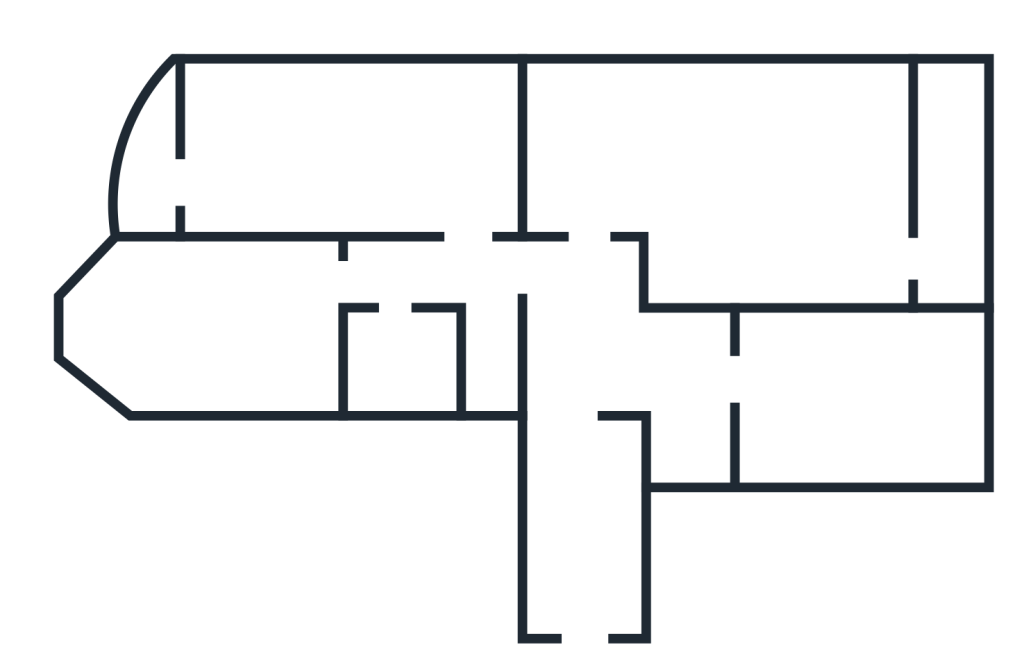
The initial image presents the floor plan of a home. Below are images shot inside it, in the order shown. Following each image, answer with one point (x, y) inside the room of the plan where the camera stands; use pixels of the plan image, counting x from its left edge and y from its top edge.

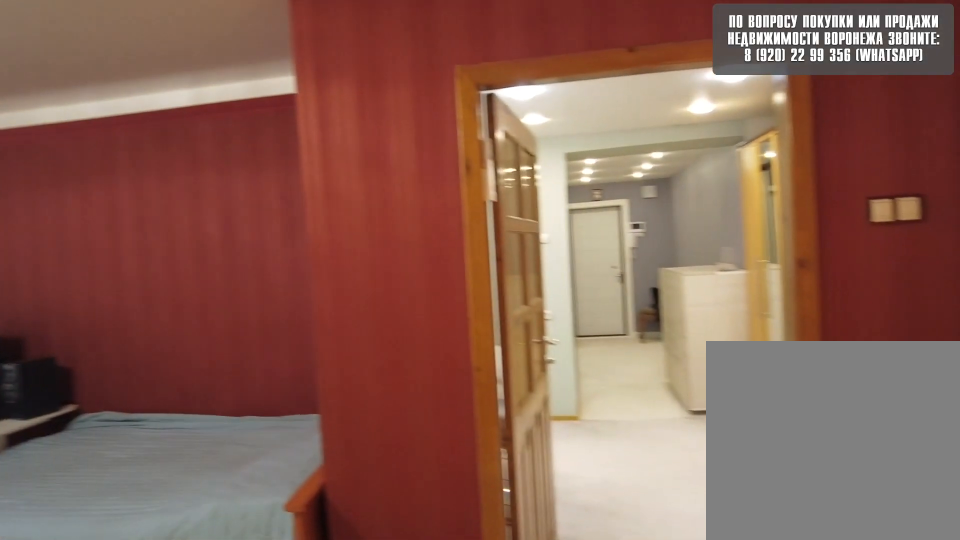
(586, 195)
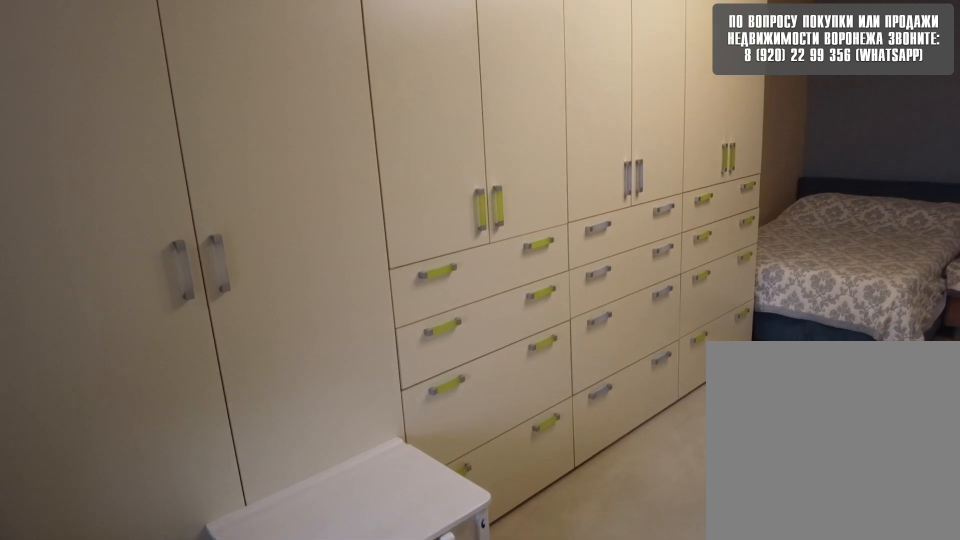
(421, 162)
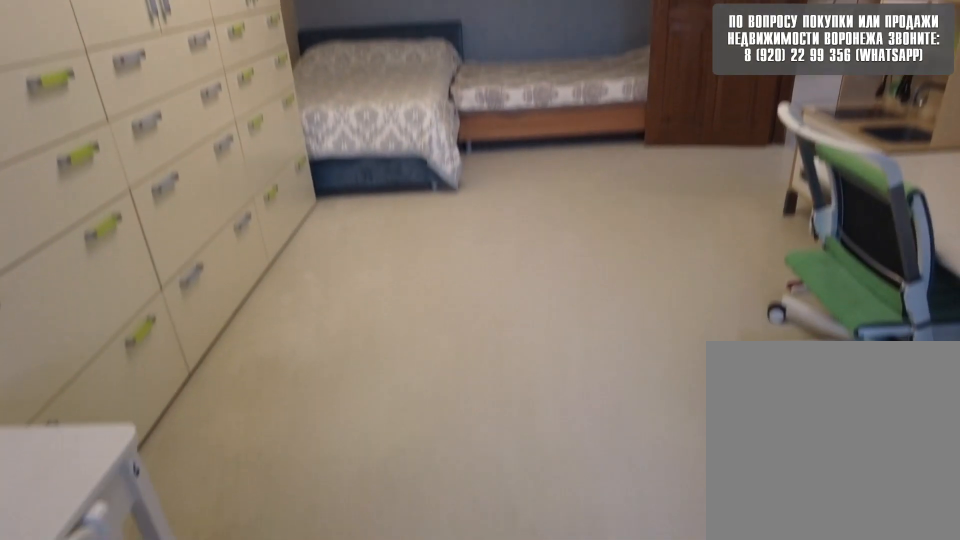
(237, 178)
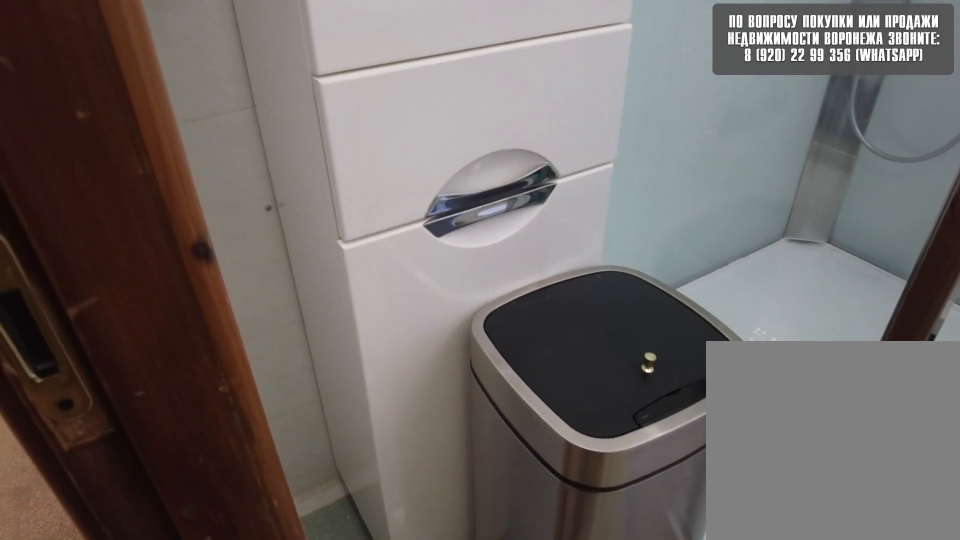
(393, 299)
